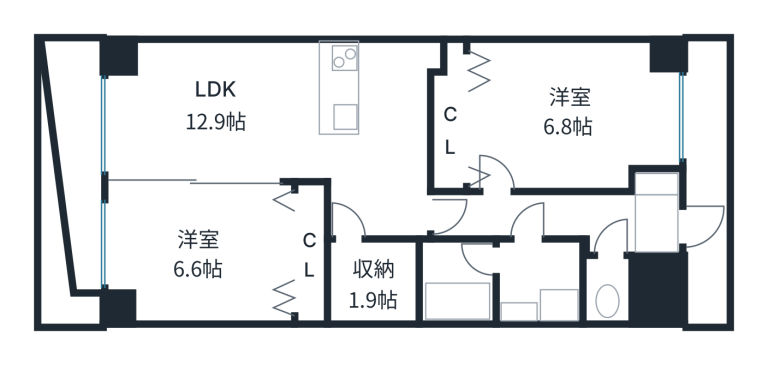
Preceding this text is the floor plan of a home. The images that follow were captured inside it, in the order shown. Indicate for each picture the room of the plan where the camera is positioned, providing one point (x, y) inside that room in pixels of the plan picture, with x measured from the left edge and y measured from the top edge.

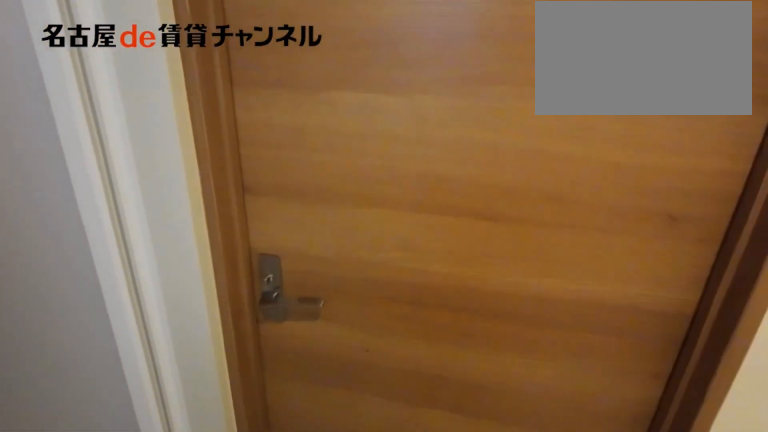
(539, 217)
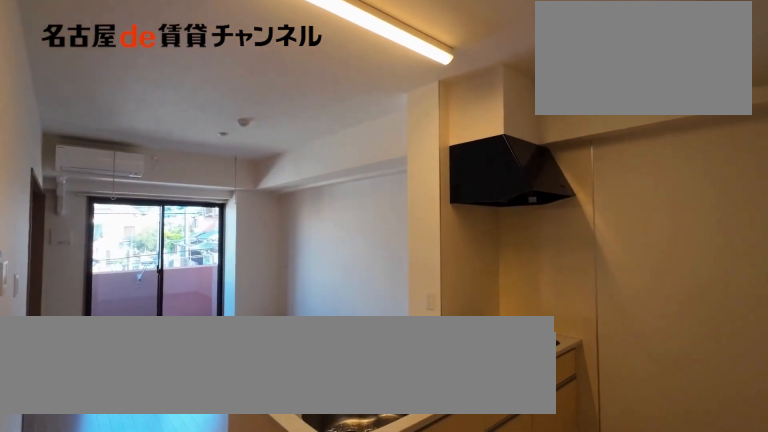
(382, 87)
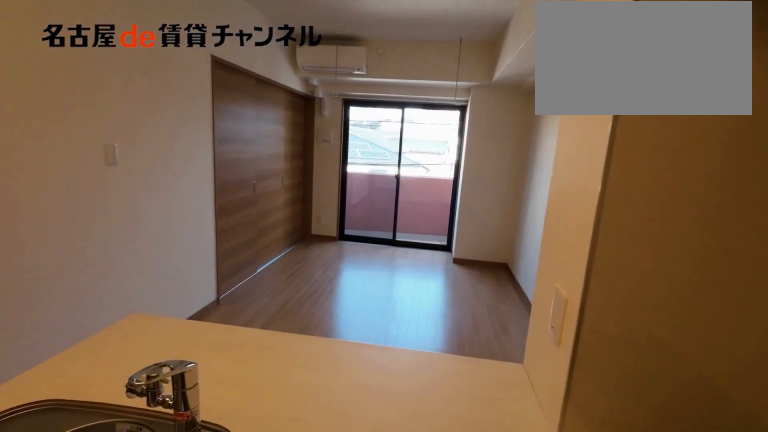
(382, 87)
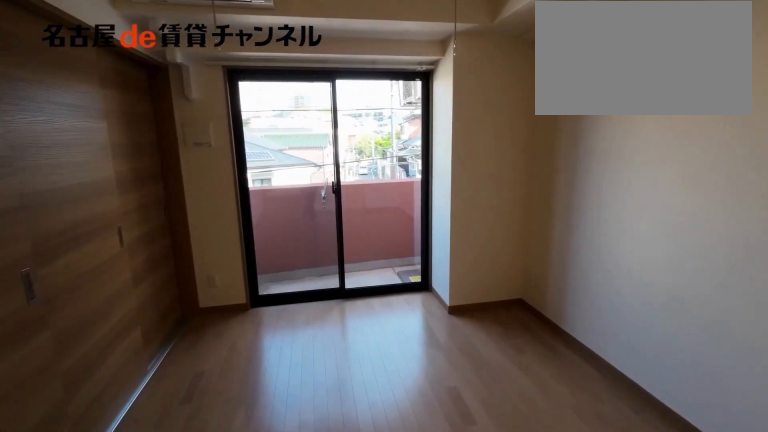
(283, 121)
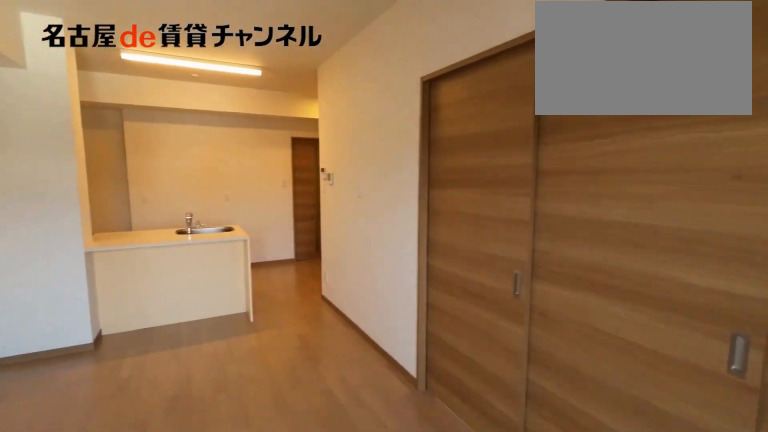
(283, 121)
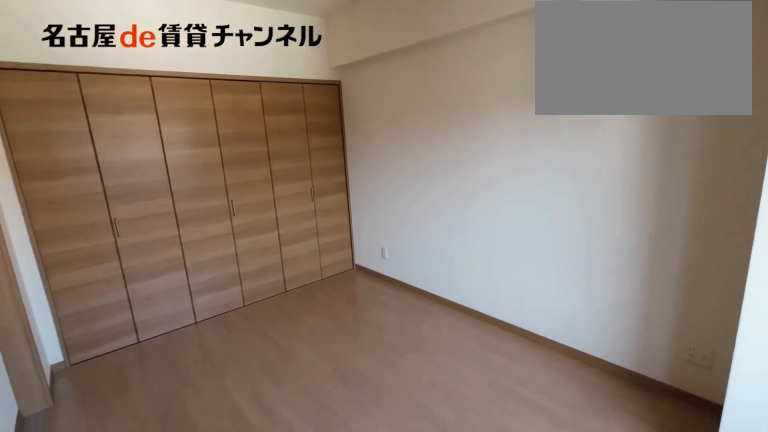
(202, 251)
